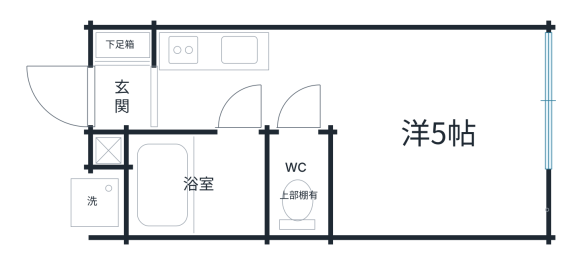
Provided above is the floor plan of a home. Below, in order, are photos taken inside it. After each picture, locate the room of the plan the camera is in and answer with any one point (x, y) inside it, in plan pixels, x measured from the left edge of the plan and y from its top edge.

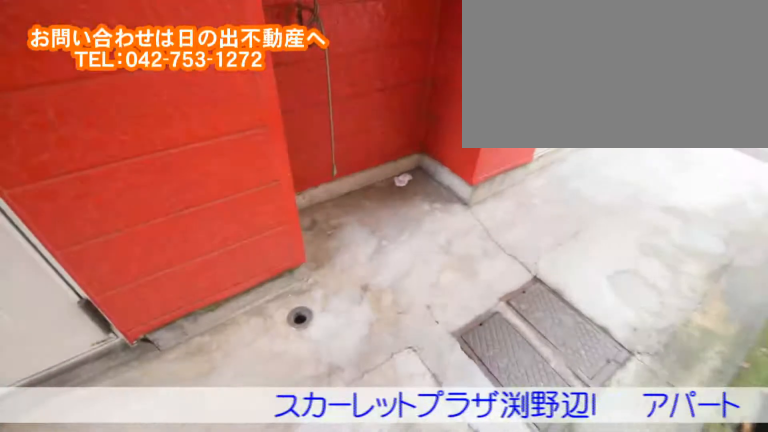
(72, 208)
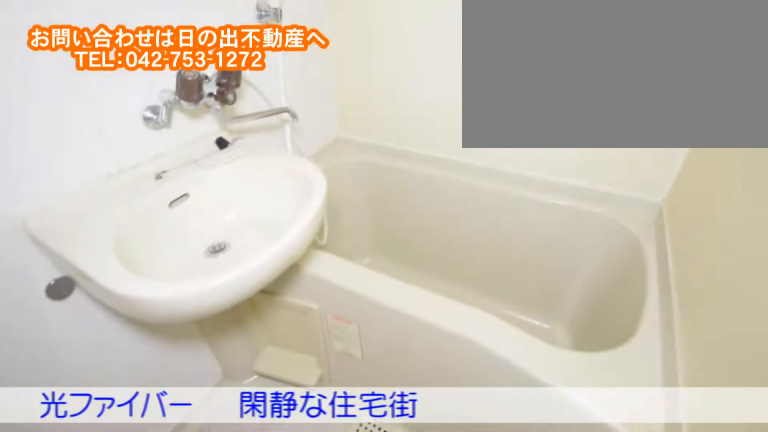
(229, 176)
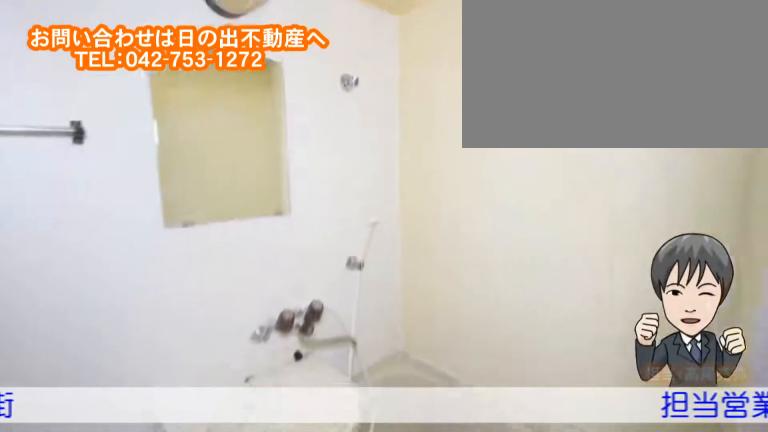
(229, 175)
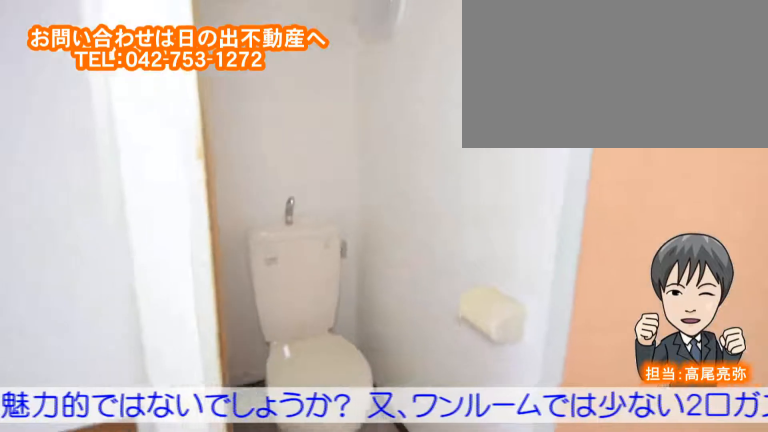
(298, 185)
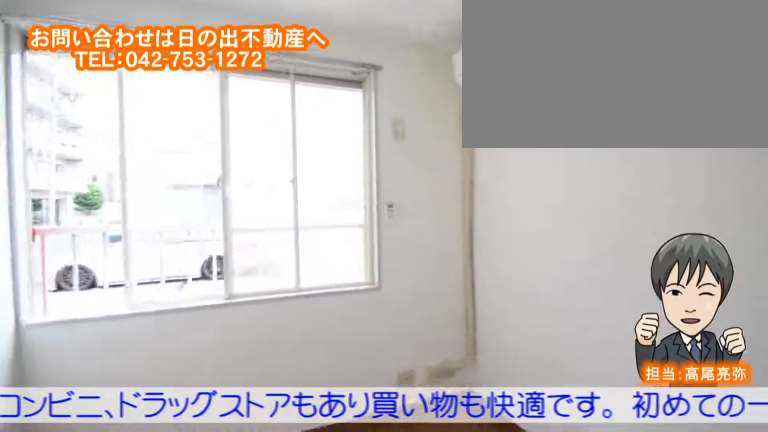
(445, 160)
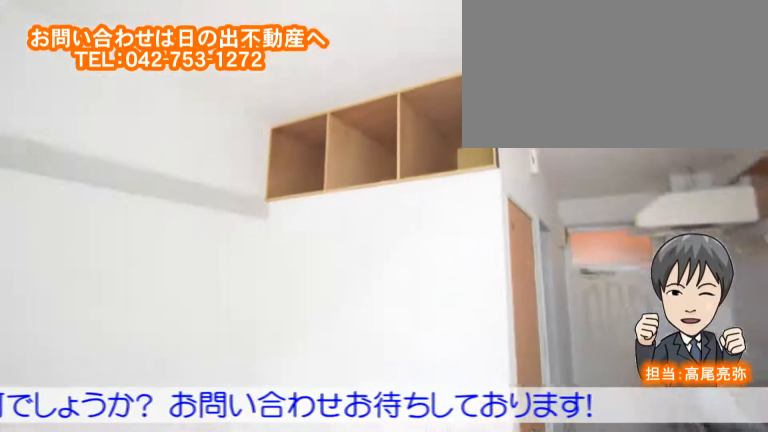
(445, 160)
